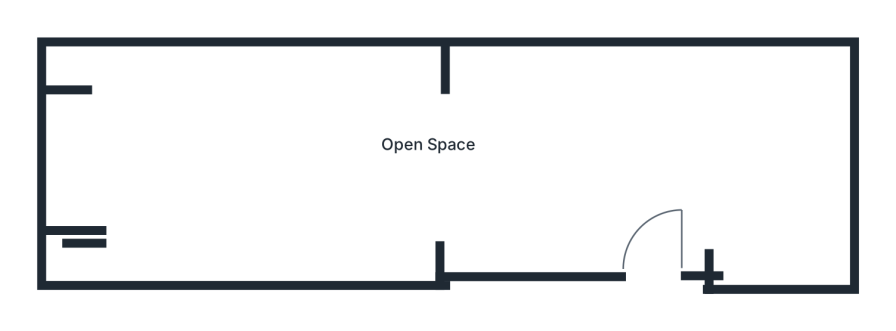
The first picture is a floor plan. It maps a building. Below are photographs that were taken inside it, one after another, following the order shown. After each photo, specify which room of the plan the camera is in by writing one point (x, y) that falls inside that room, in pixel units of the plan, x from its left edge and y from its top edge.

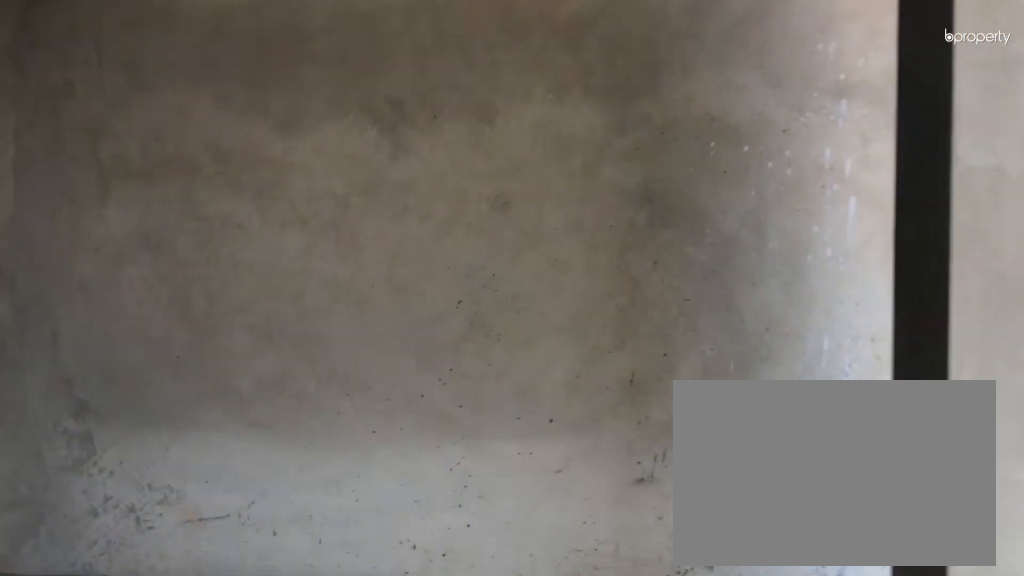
(654, 243)
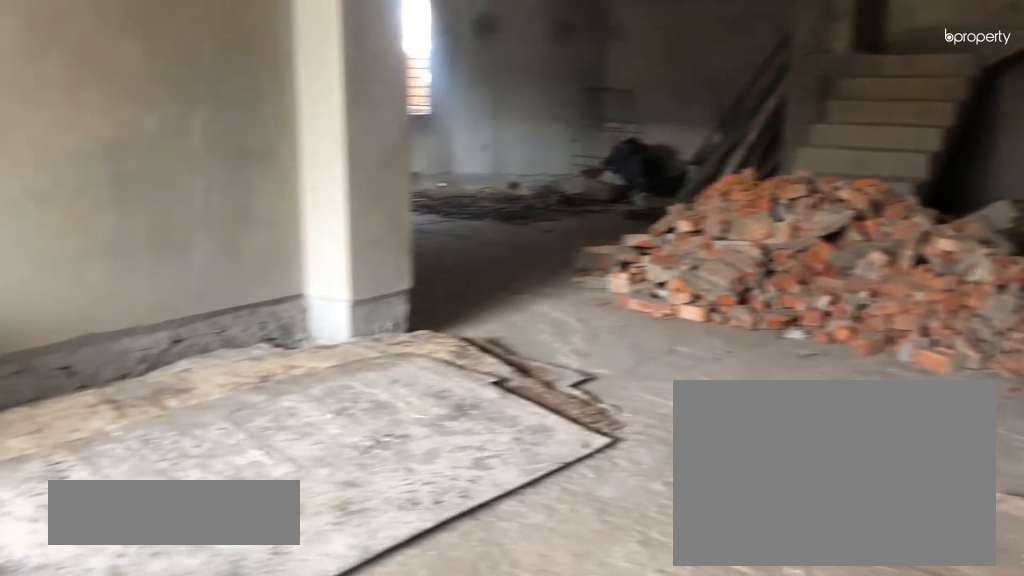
(433, 158)
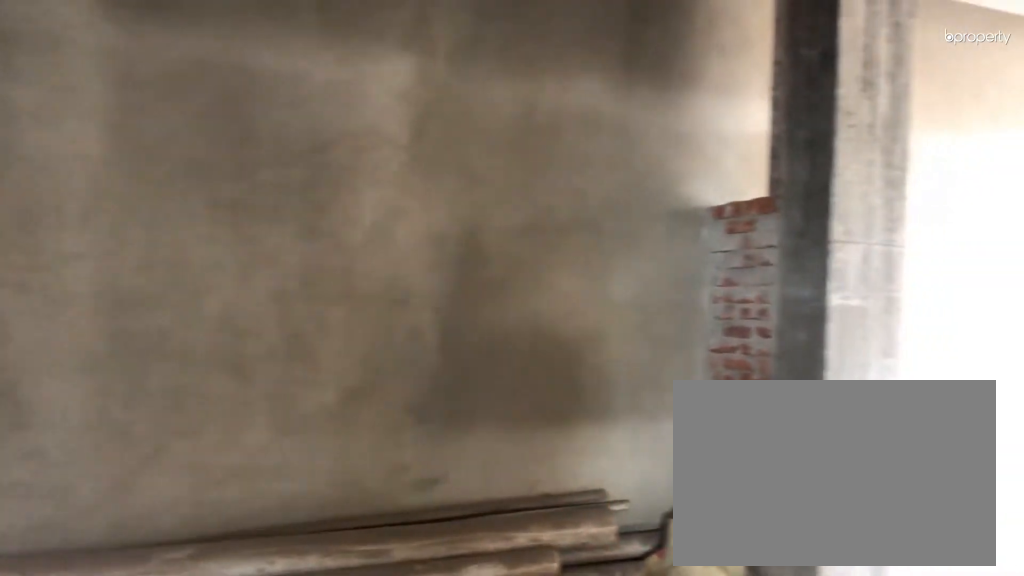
(432, 157)
